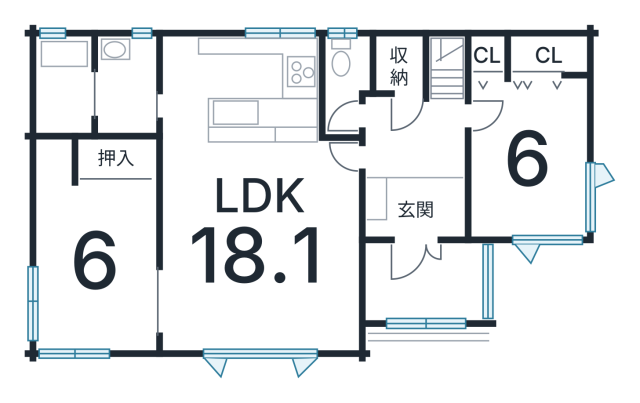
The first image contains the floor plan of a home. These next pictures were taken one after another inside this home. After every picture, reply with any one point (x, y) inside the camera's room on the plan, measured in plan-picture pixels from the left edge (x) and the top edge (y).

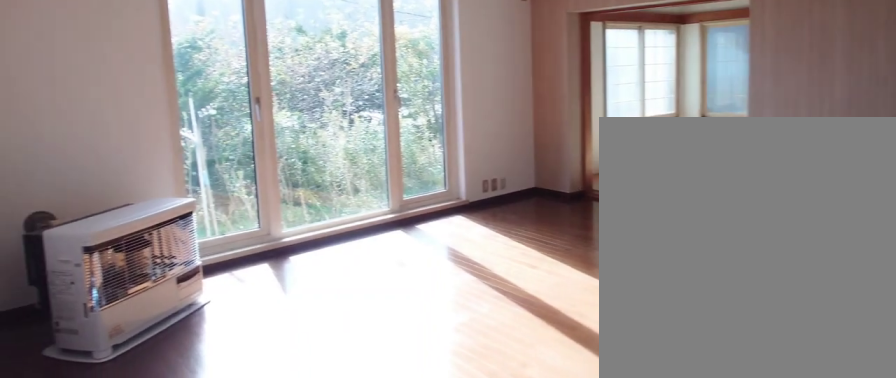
(253, 255)
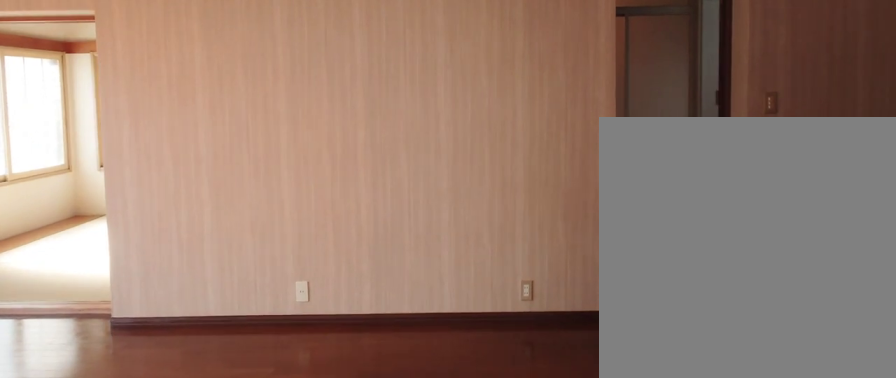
(253, 255)
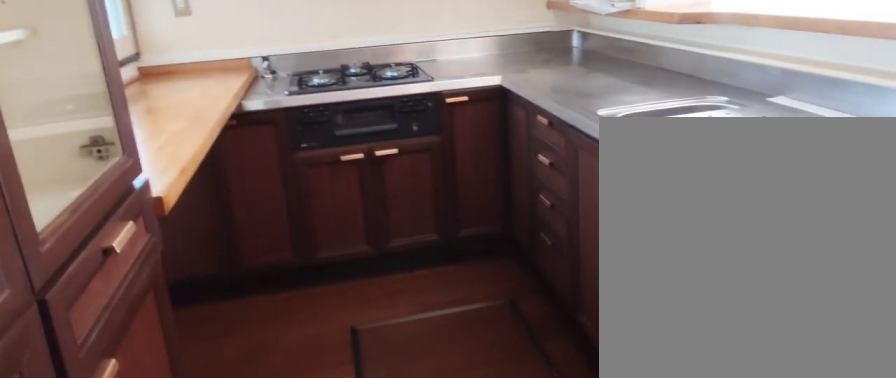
(237, 97)
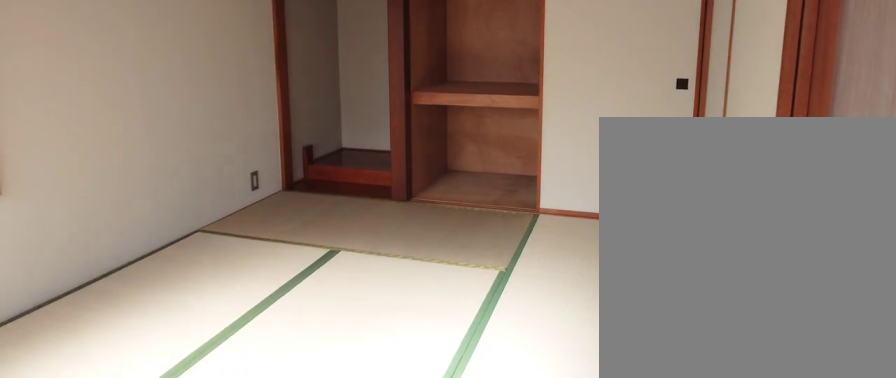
(88, 266)
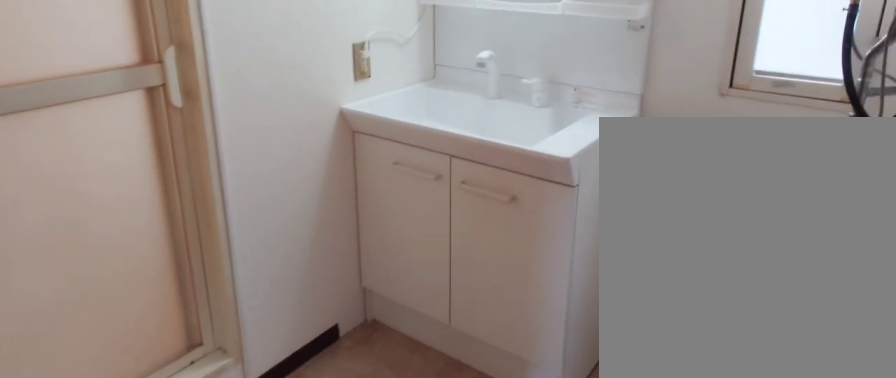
(121, 92)
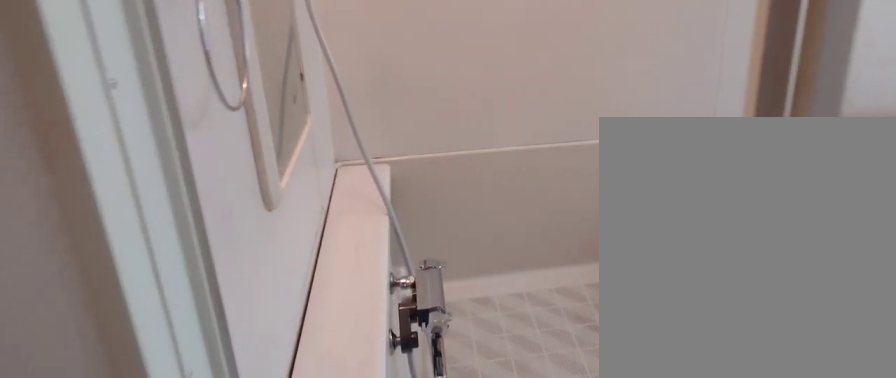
(121, 92)
